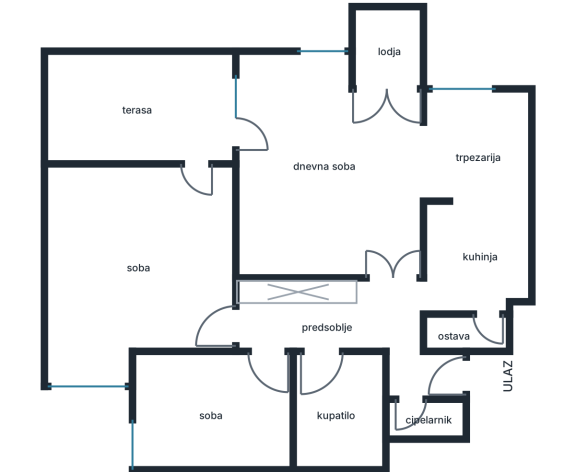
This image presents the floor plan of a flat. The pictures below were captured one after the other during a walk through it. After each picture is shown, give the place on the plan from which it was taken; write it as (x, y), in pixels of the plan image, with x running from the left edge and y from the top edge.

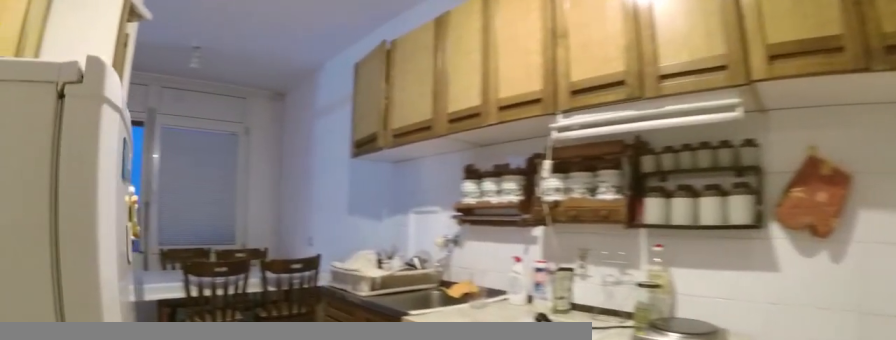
(435, 309)
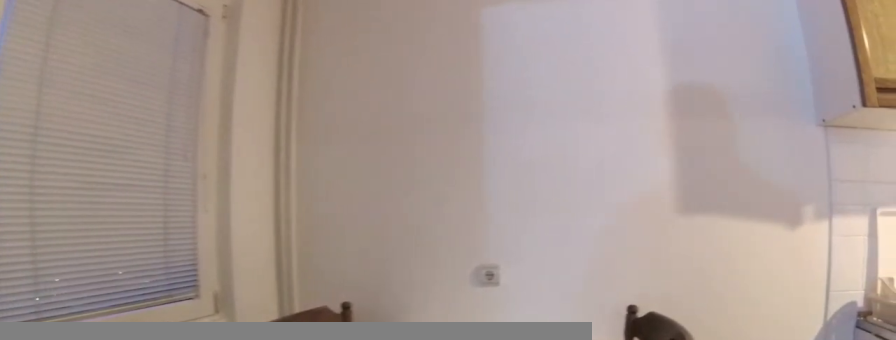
(446, 137)
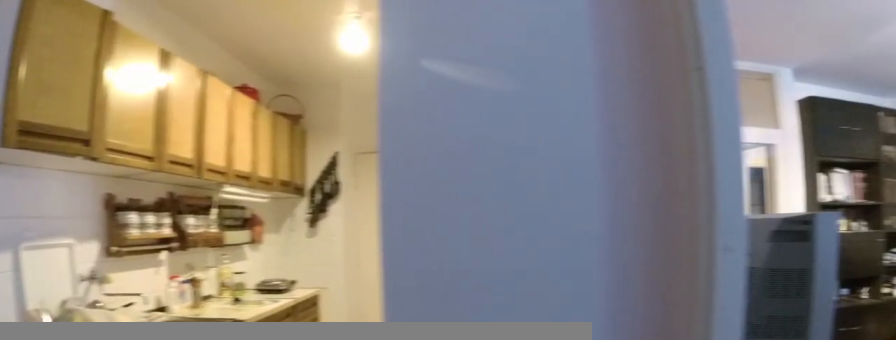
(463, 125)
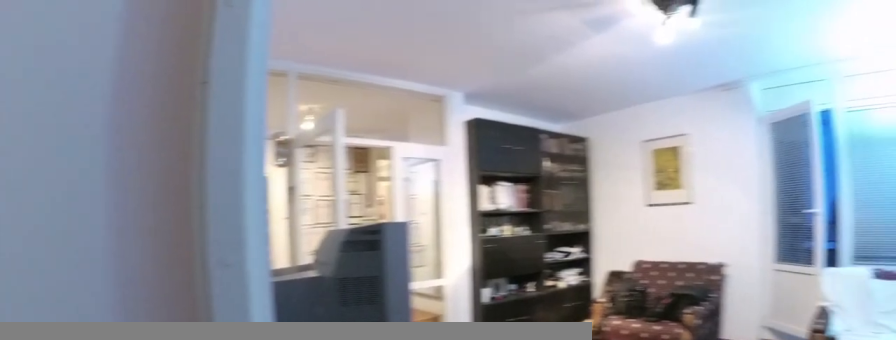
(461, 135)
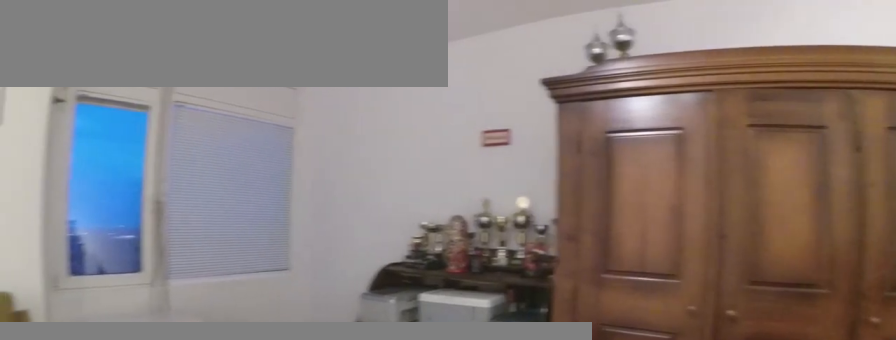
(215, 200)
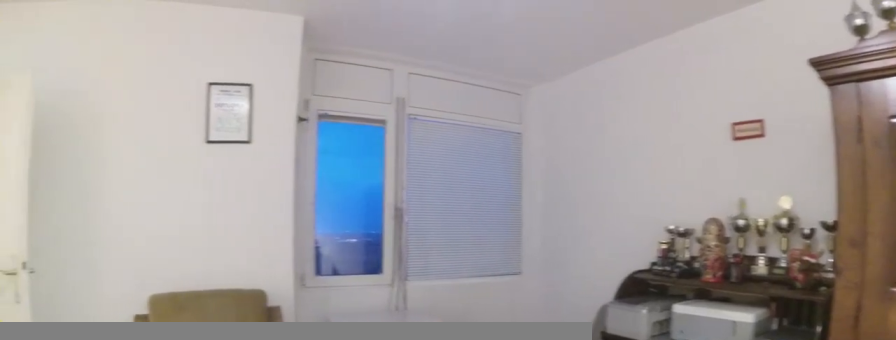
(205, 194)
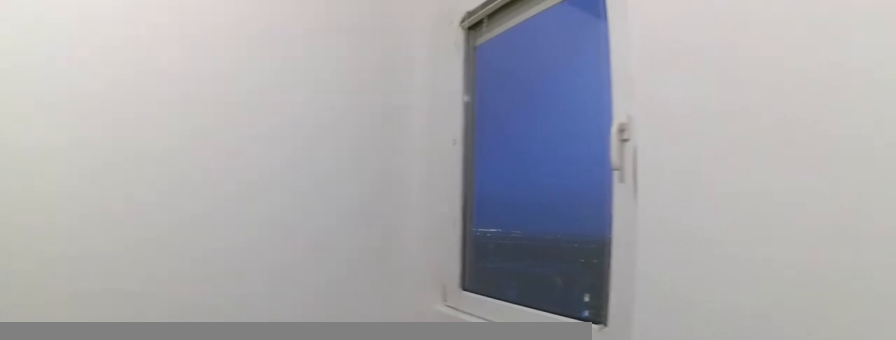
(187, 377)
